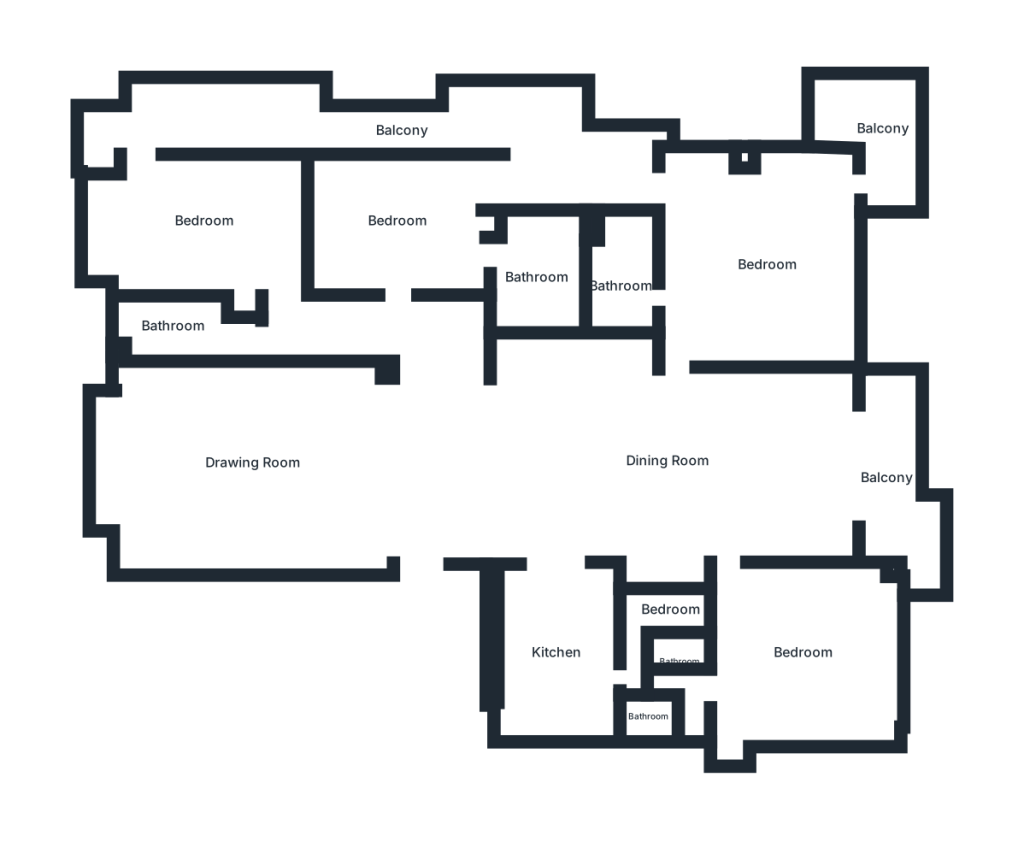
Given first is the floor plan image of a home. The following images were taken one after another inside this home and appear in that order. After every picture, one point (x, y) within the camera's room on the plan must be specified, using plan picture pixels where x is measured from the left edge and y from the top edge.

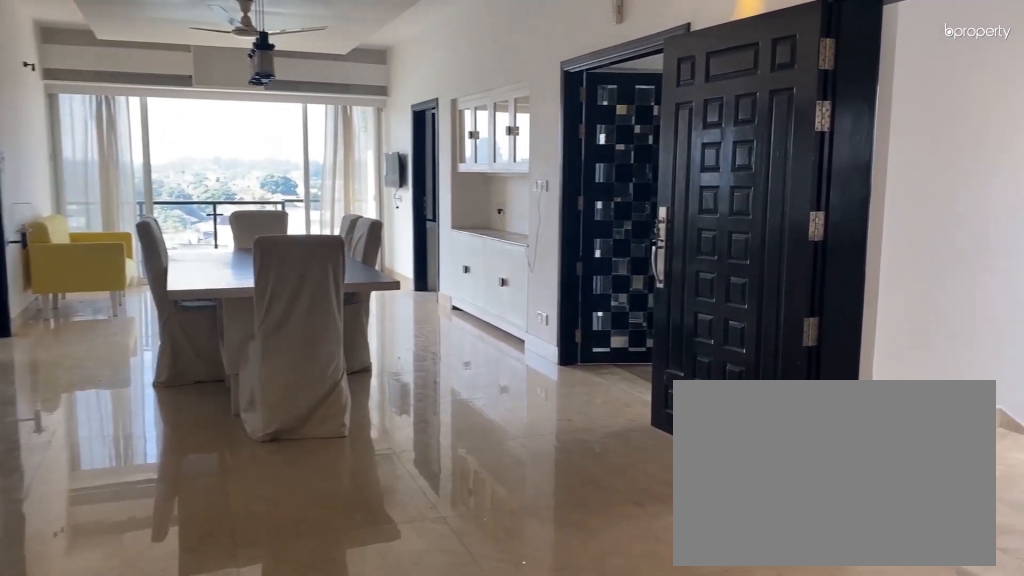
(256, 471)
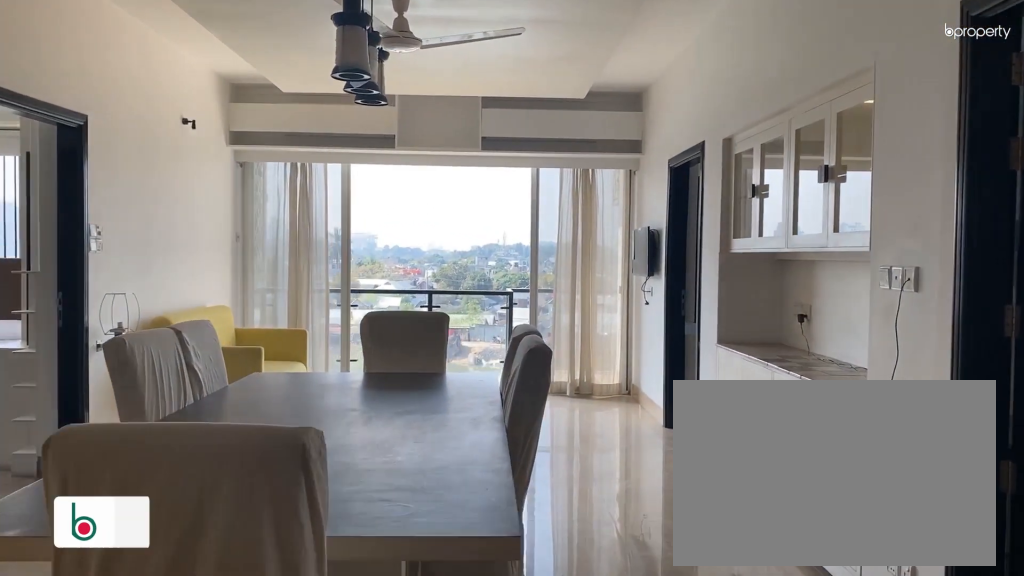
(663, 461)
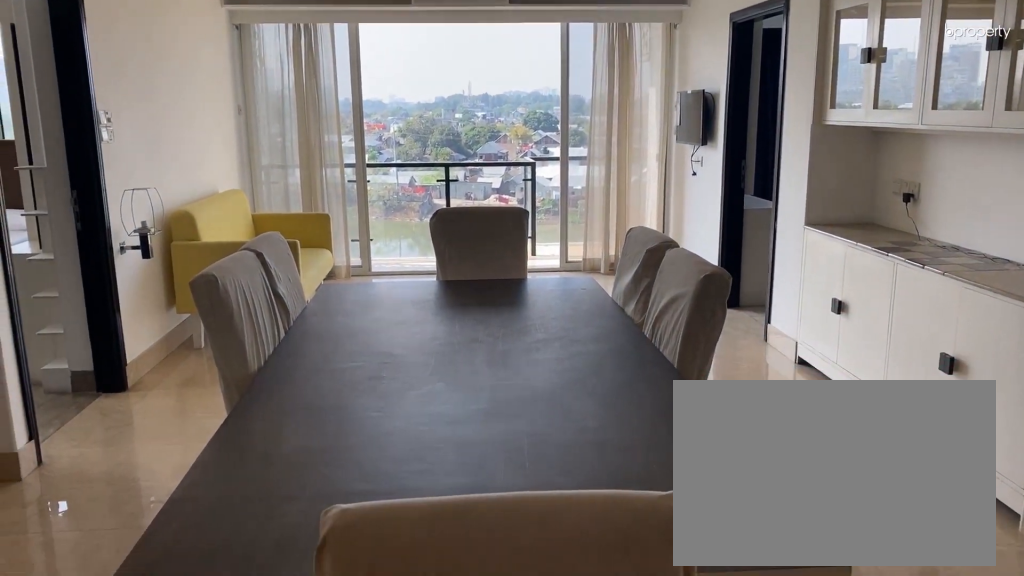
(663, 461)
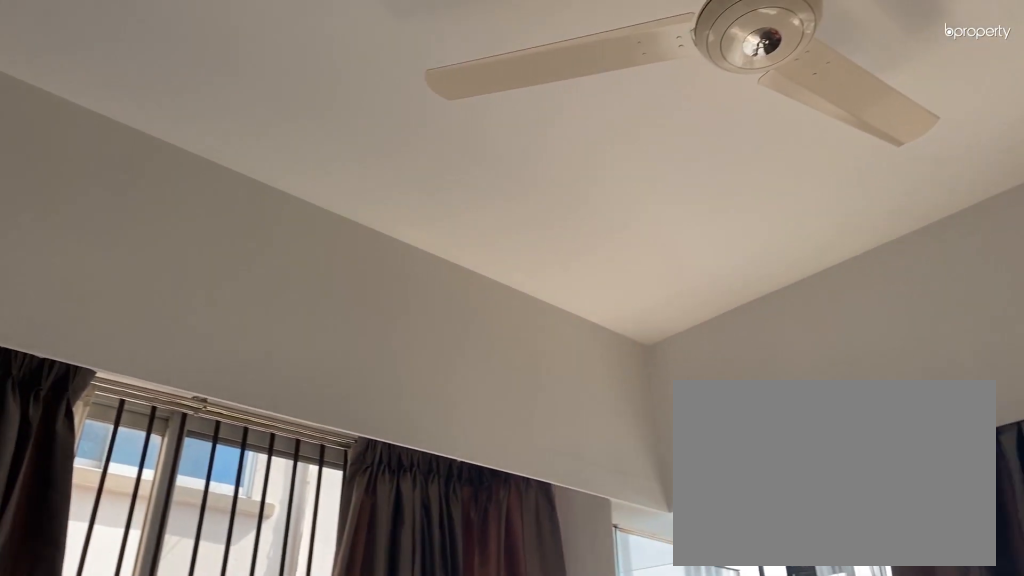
(202, 225)
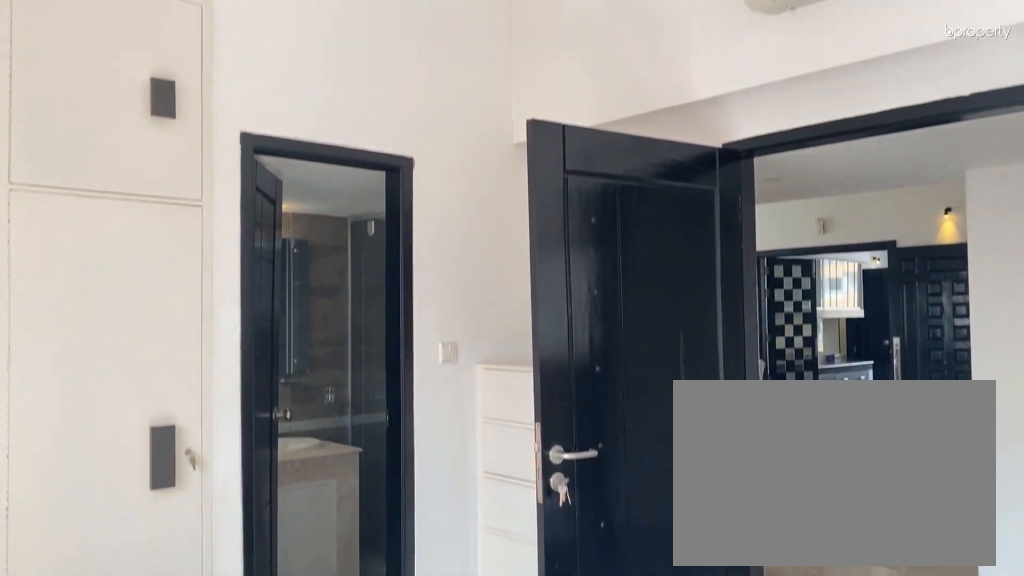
(395, 220)
